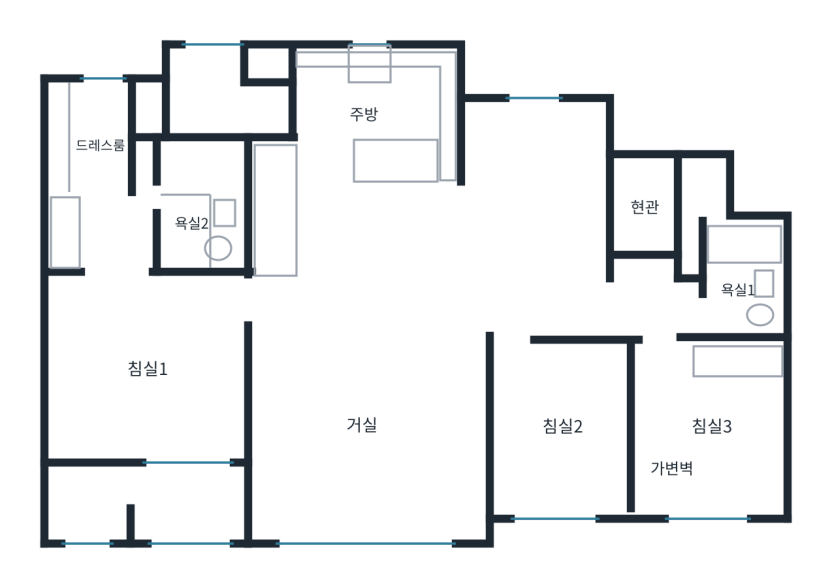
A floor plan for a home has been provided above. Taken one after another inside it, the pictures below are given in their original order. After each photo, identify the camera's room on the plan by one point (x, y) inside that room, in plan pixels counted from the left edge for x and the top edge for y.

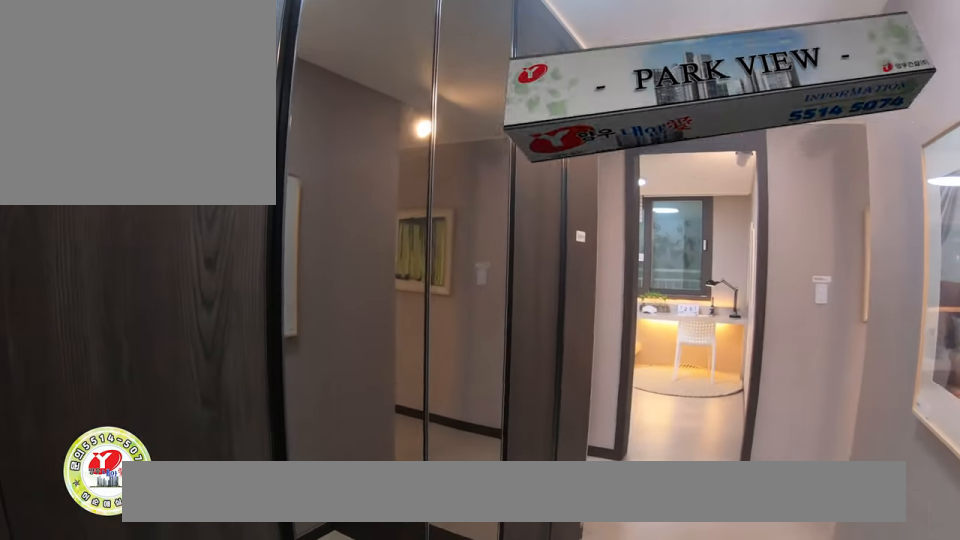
(656, 228)
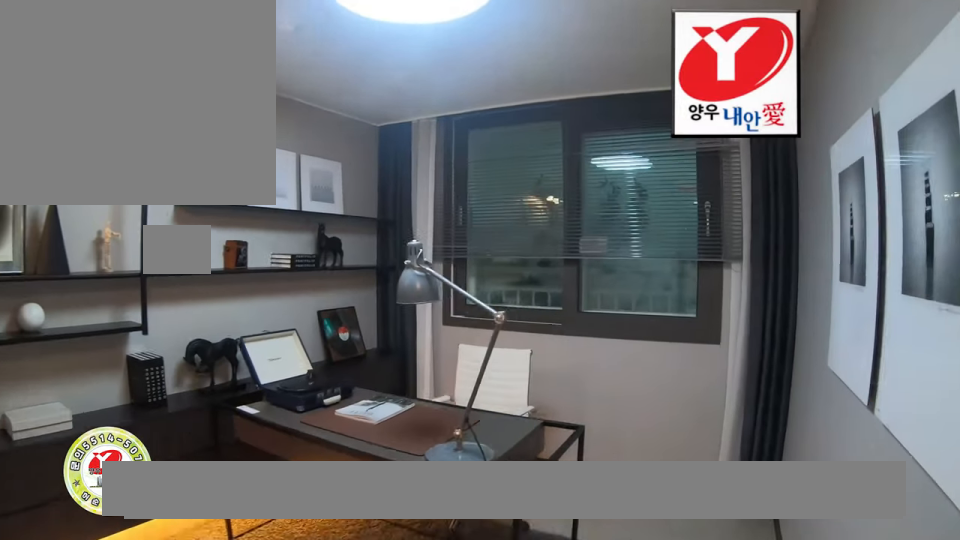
(555, 440)
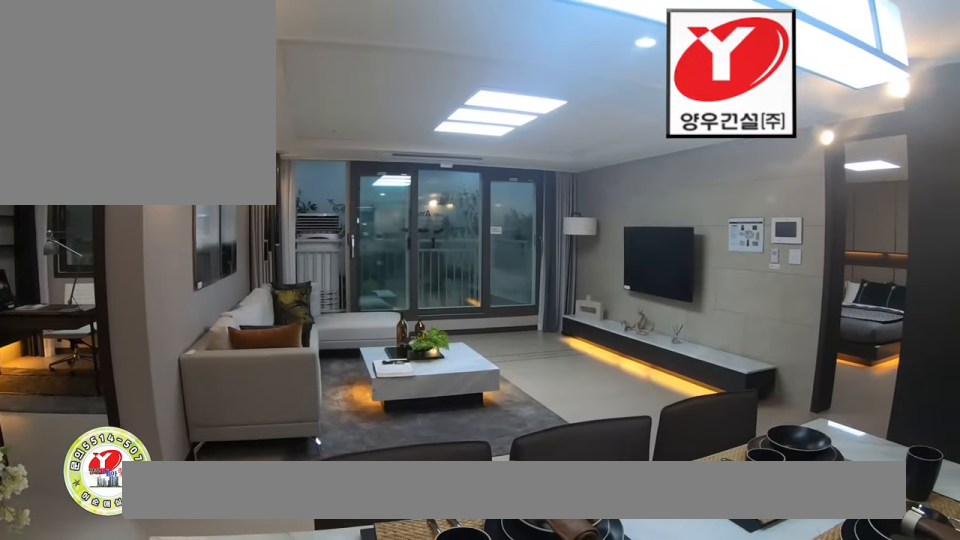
(447, 259)
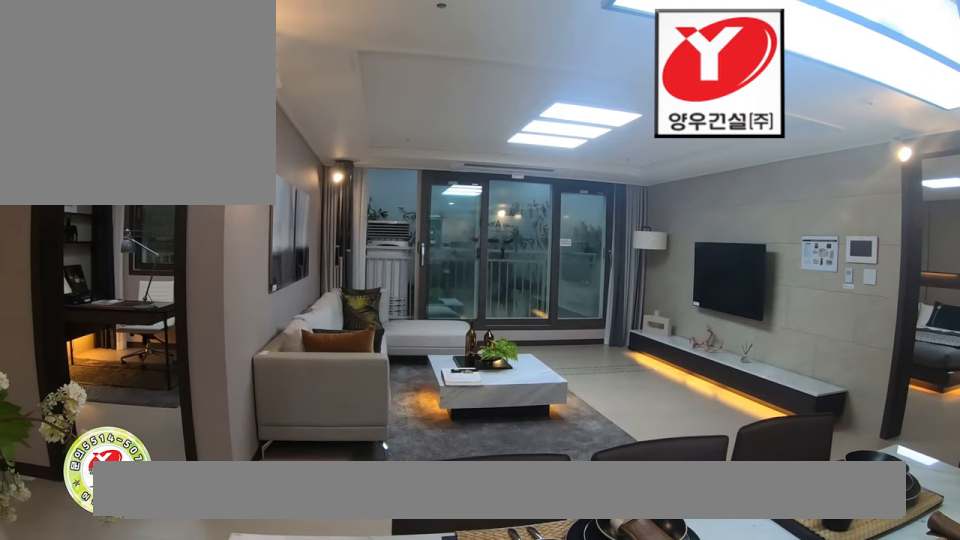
(443, 259)
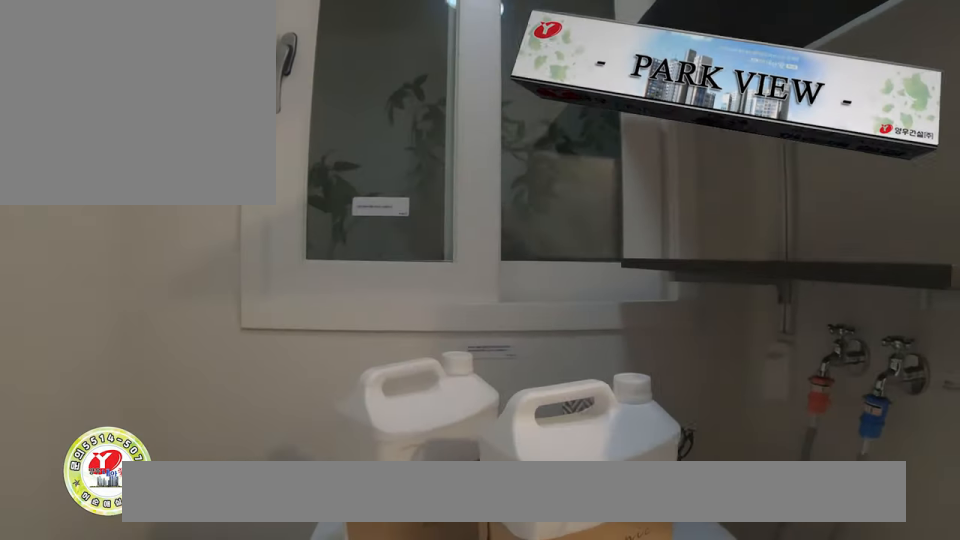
(245, 106)
